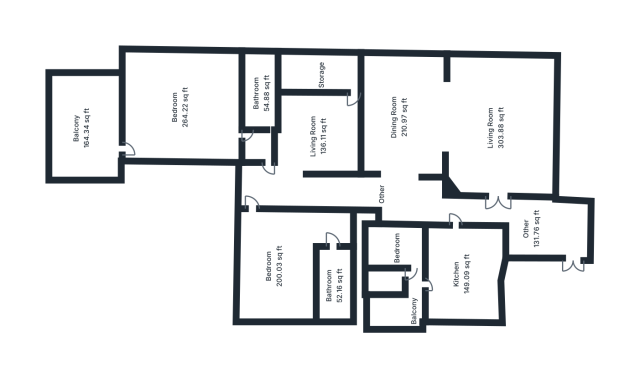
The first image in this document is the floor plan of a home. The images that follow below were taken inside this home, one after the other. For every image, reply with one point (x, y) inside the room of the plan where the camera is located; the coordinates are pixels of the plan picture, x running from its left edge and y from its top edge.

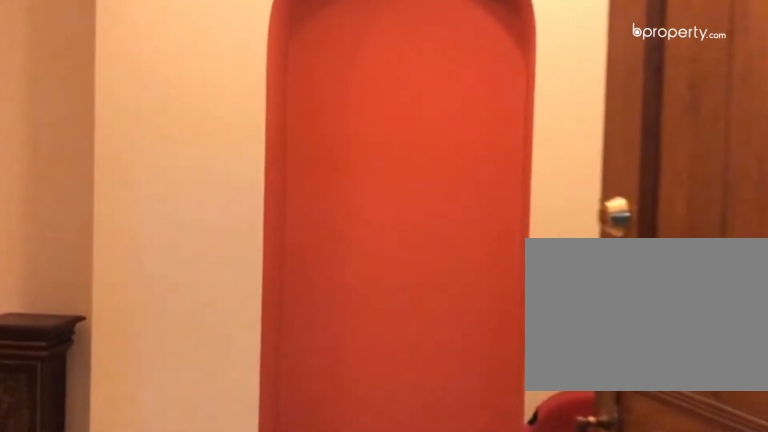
(567, 256)
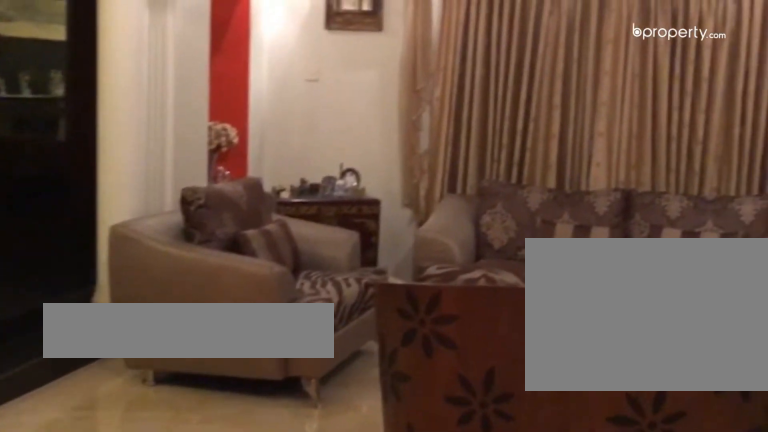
(484, 145)
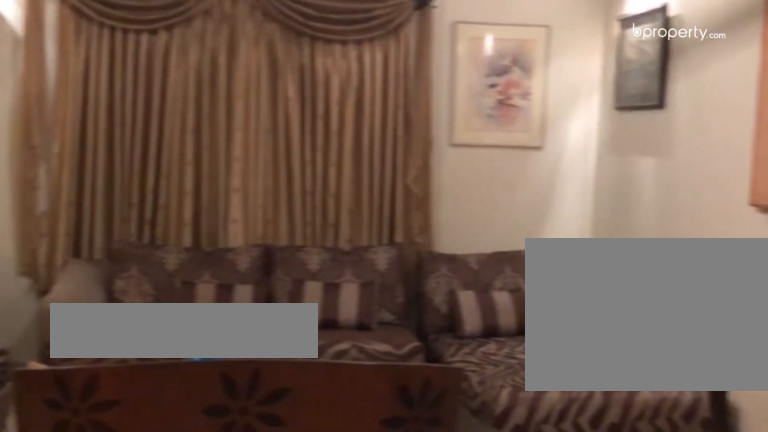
(484, 145)
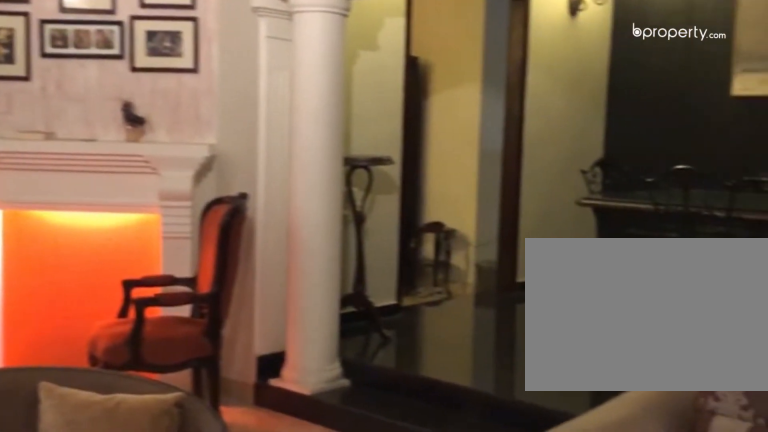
(484, 145)
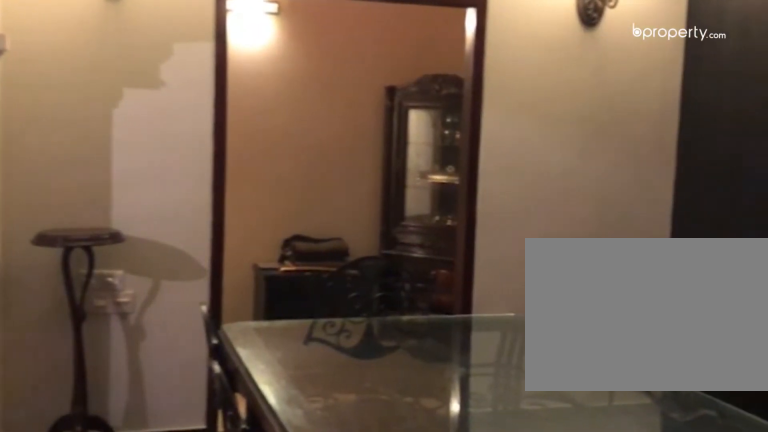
(404, 123)
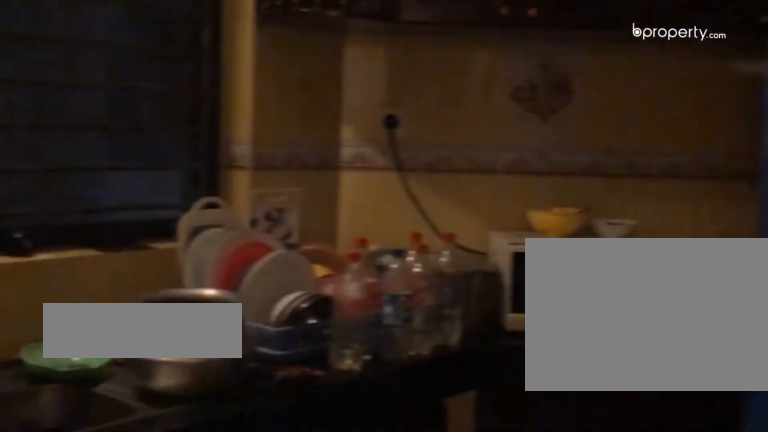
(465, 290)
